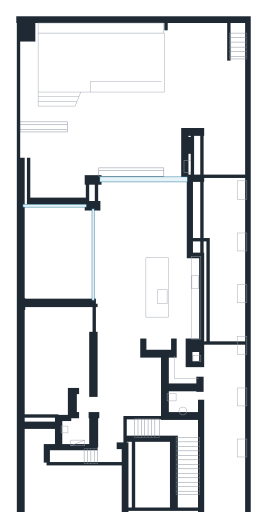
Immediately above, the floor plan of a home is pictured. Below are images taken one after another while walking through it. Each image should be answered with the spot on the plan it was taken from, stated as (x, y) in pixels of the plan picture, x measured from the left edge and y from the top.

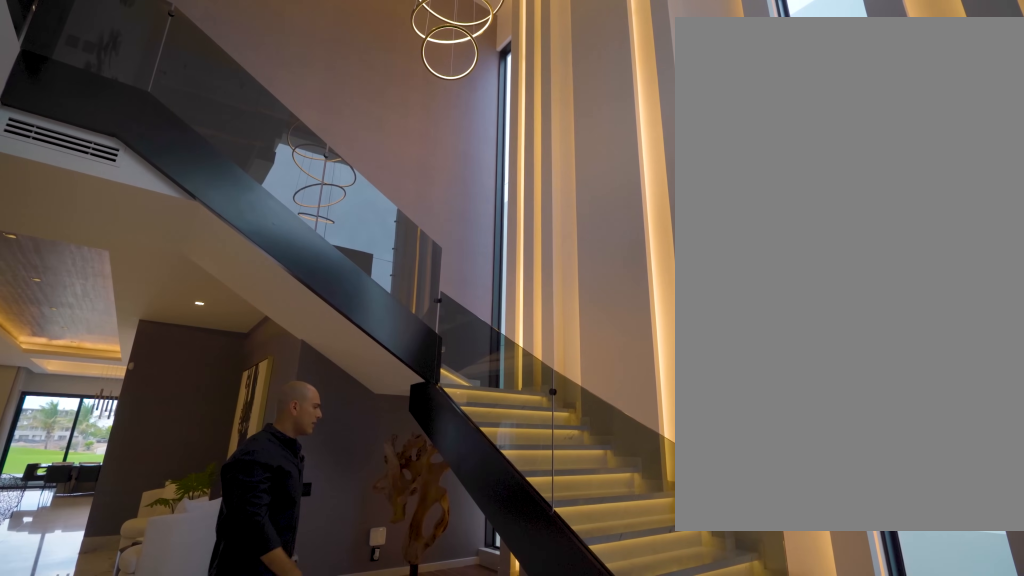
(144, 484)
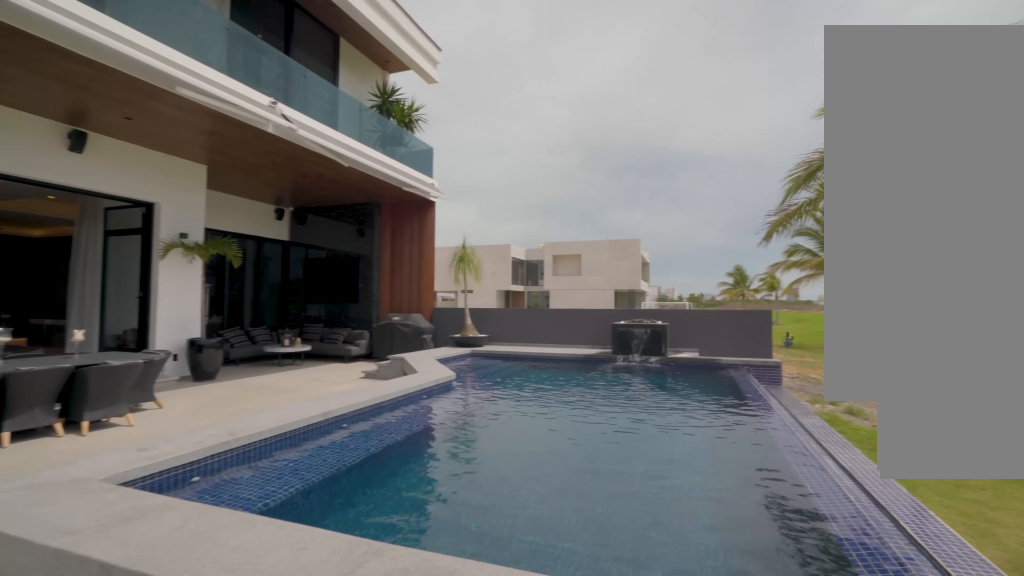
(184, 65)
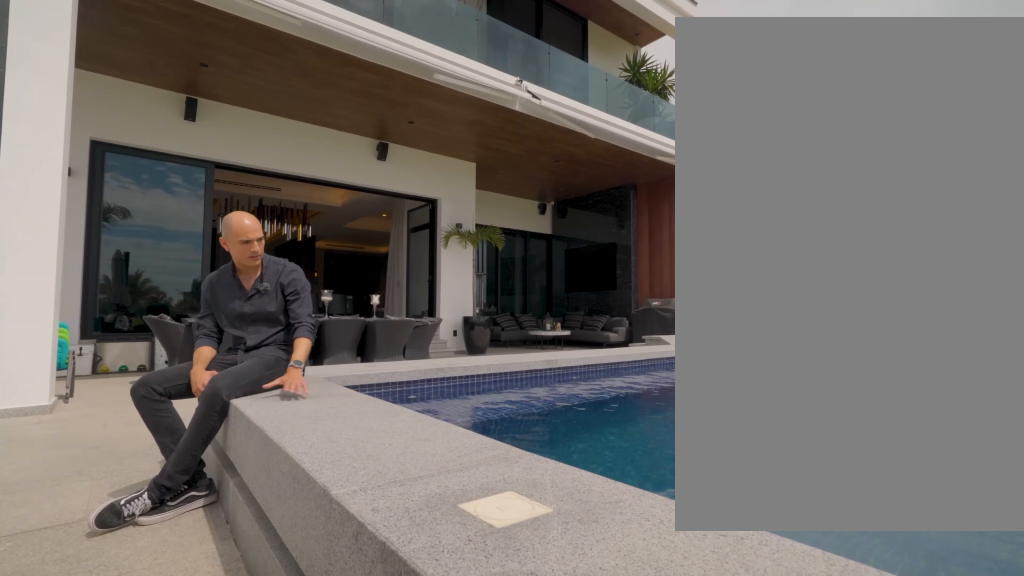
(184, 65)
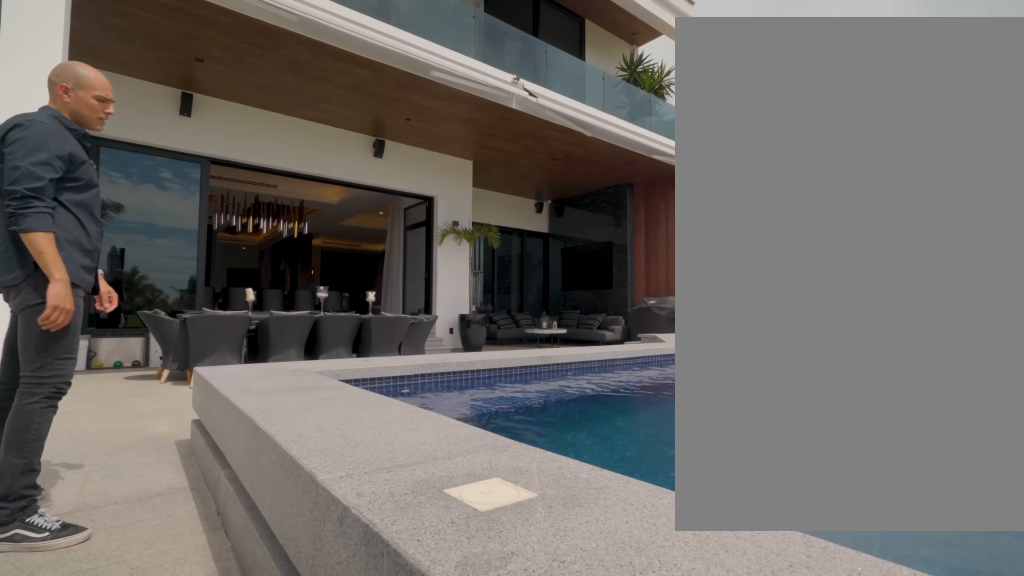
(184, 65)
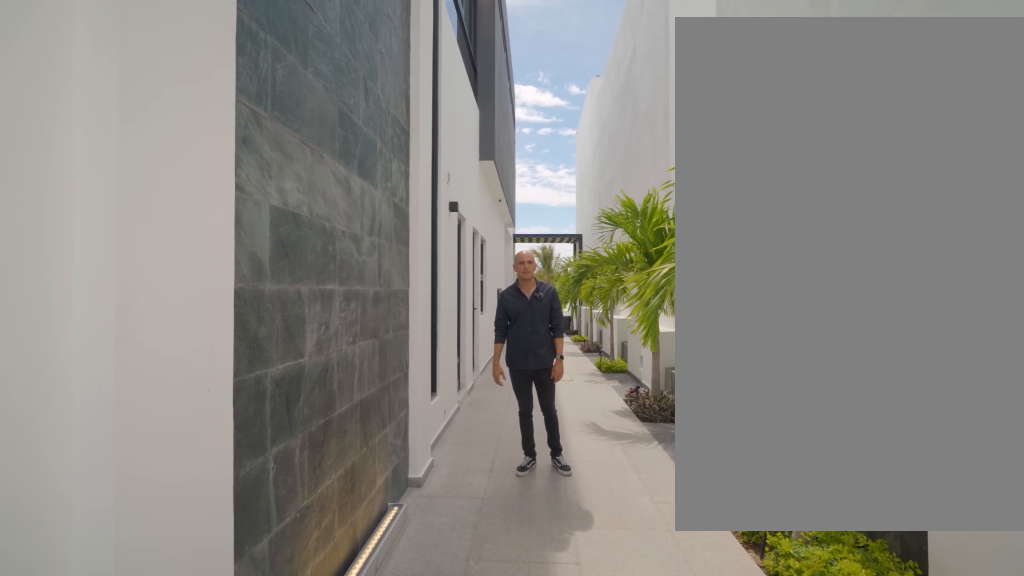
(227, 498)
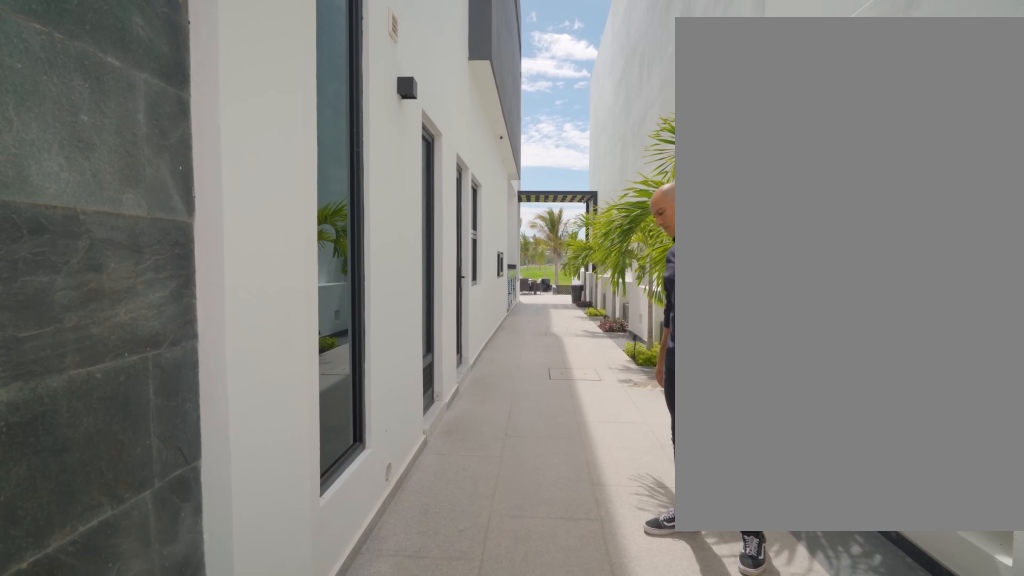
(221, 469)
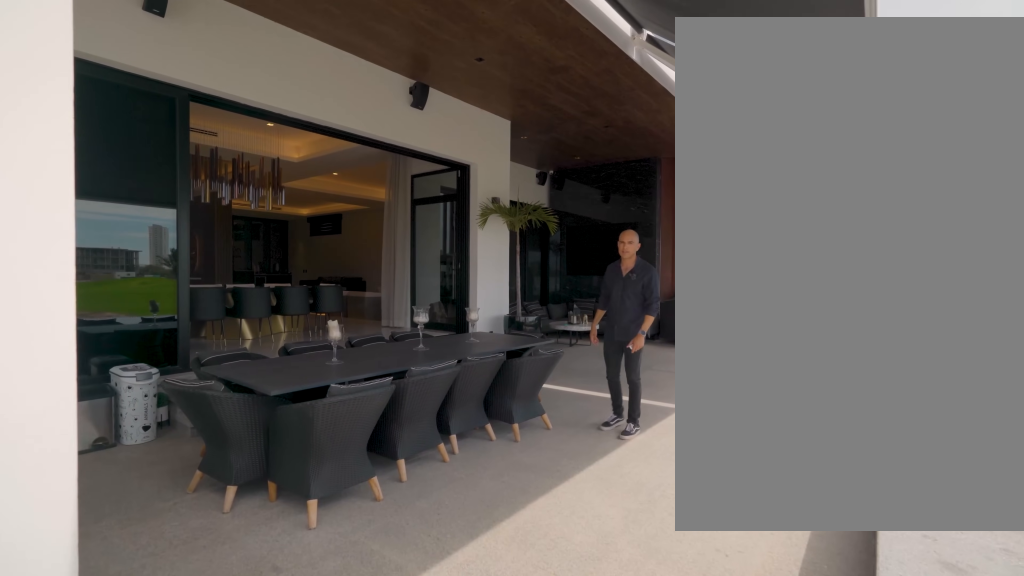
(186, 87)
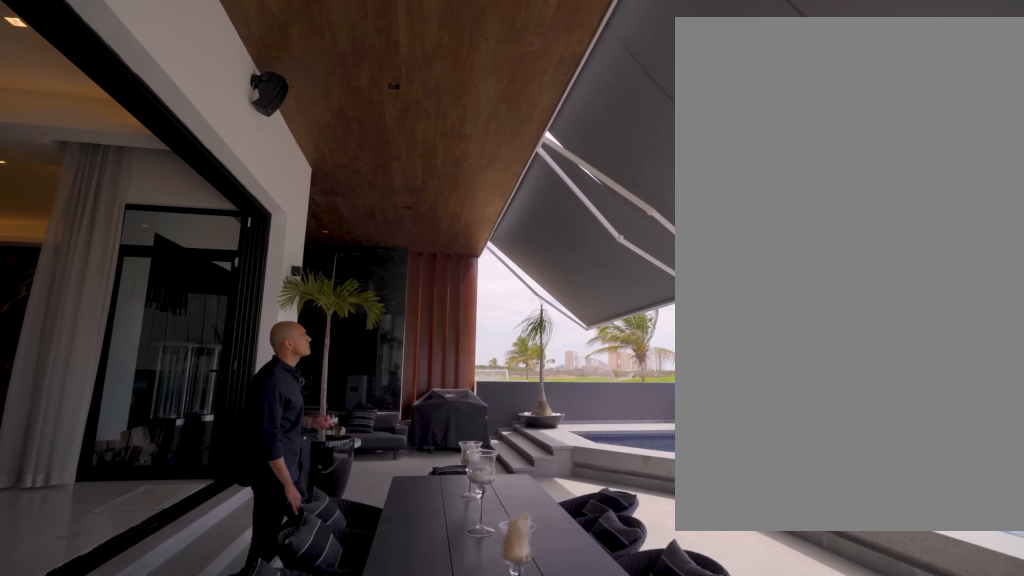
(178, 130)
